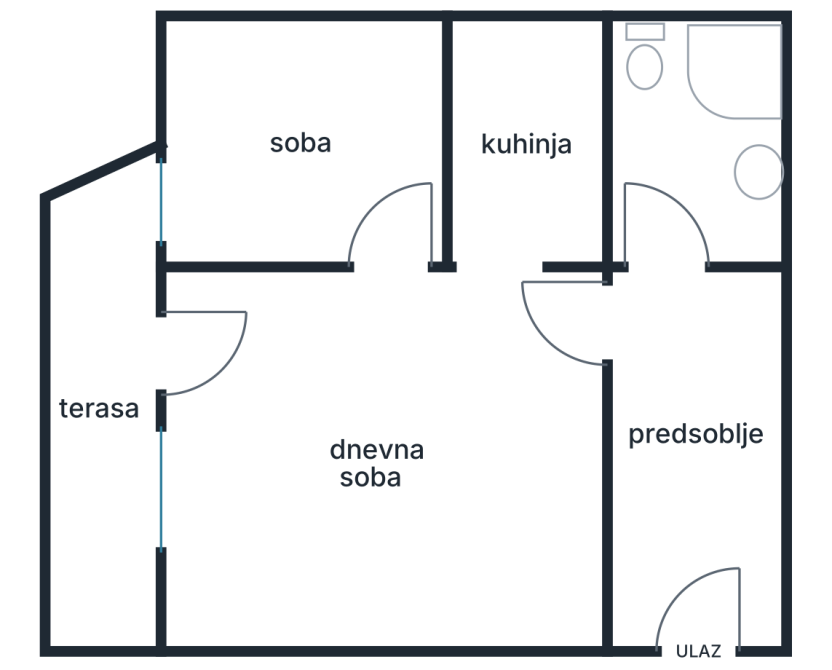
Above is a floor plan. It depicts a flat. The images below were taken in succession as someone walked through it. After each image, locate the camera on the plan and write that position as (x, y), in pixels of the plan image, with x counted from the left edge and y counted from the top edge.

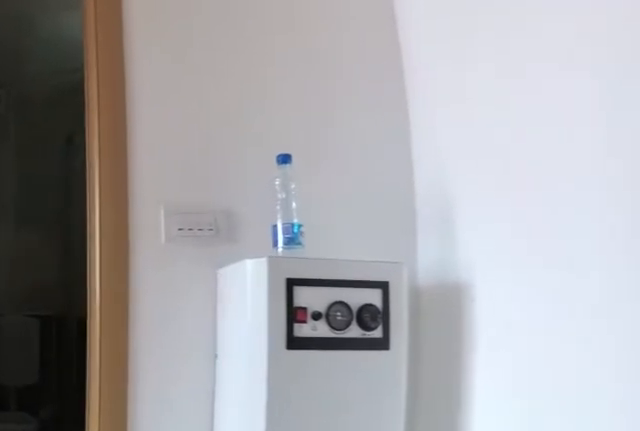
(683, 404)
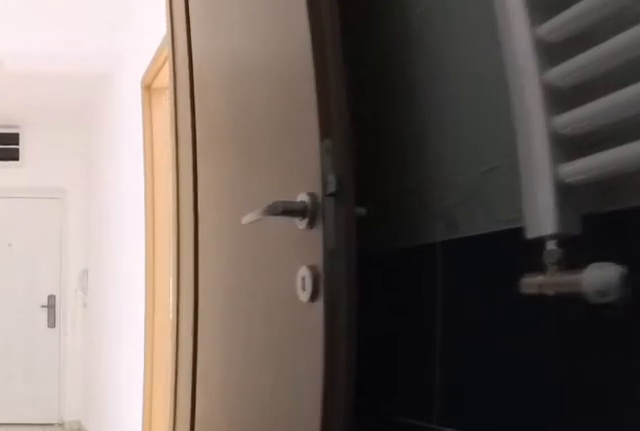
(685, 117)
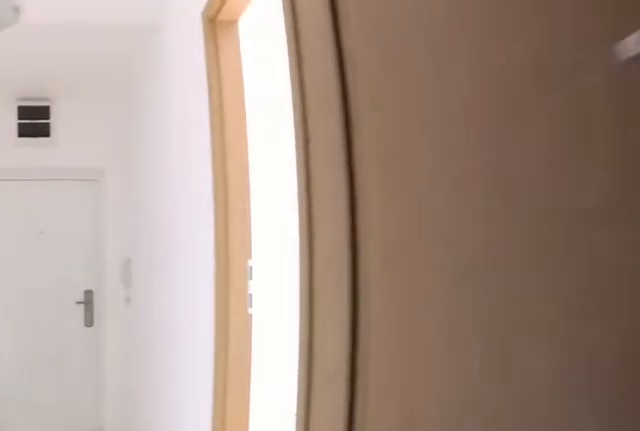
(688, 162)
